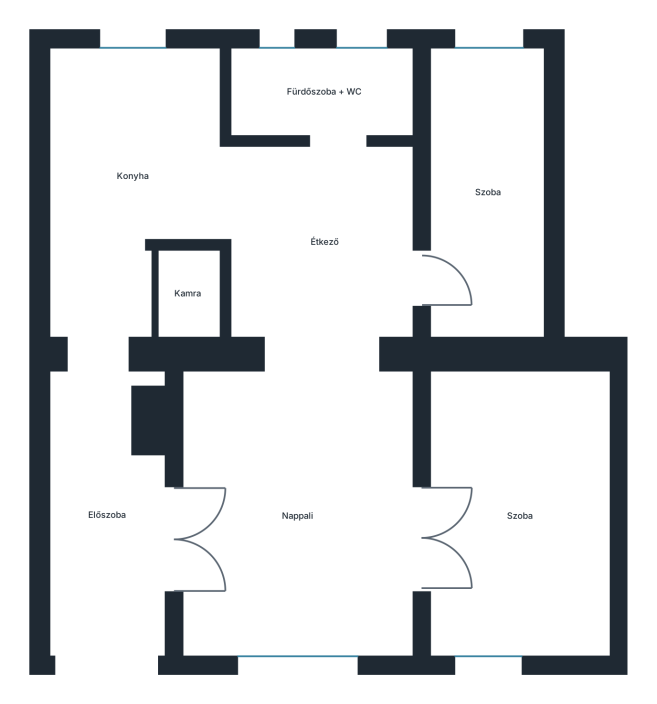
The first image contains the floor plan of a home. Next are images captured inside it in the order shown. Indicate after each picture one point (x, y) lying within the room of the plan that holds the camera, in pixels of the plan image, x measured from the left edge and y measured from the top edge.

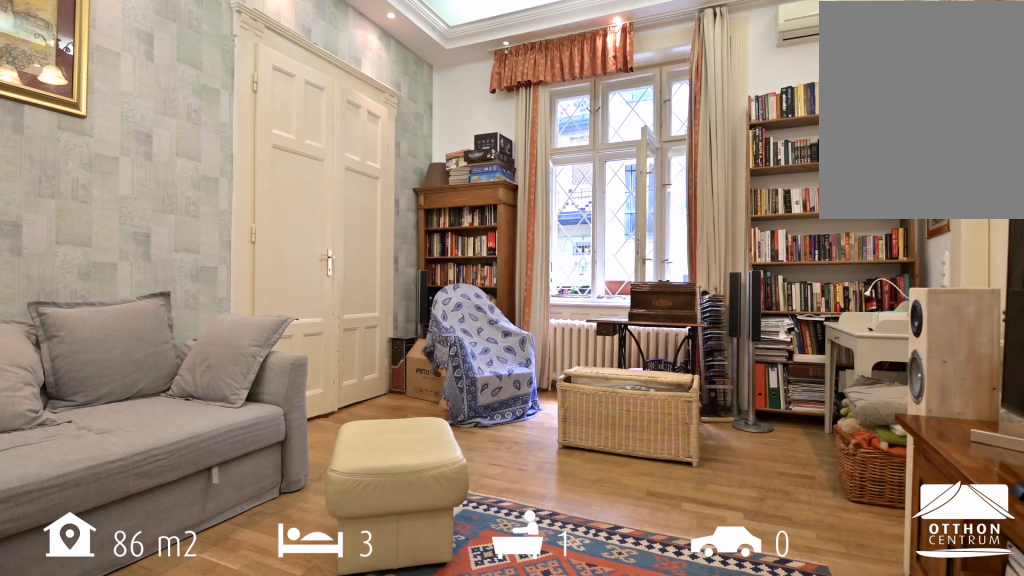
(304, 513)
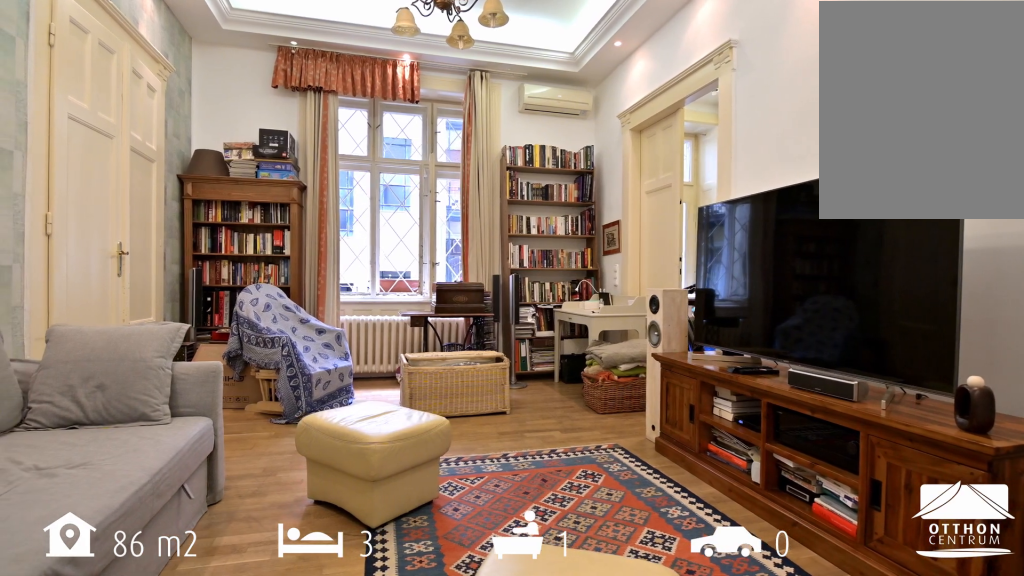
(304, 513)
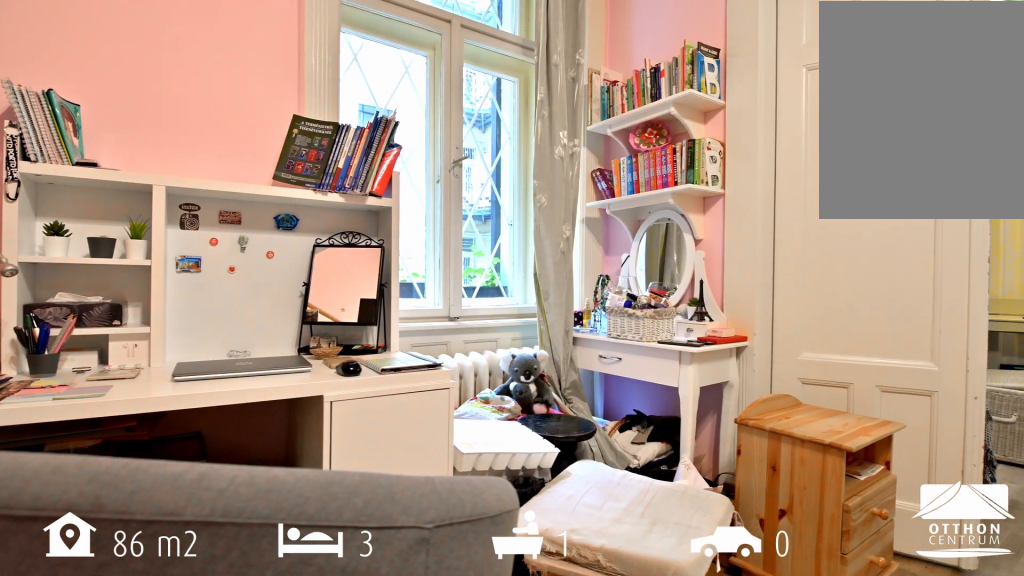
(505, 513)
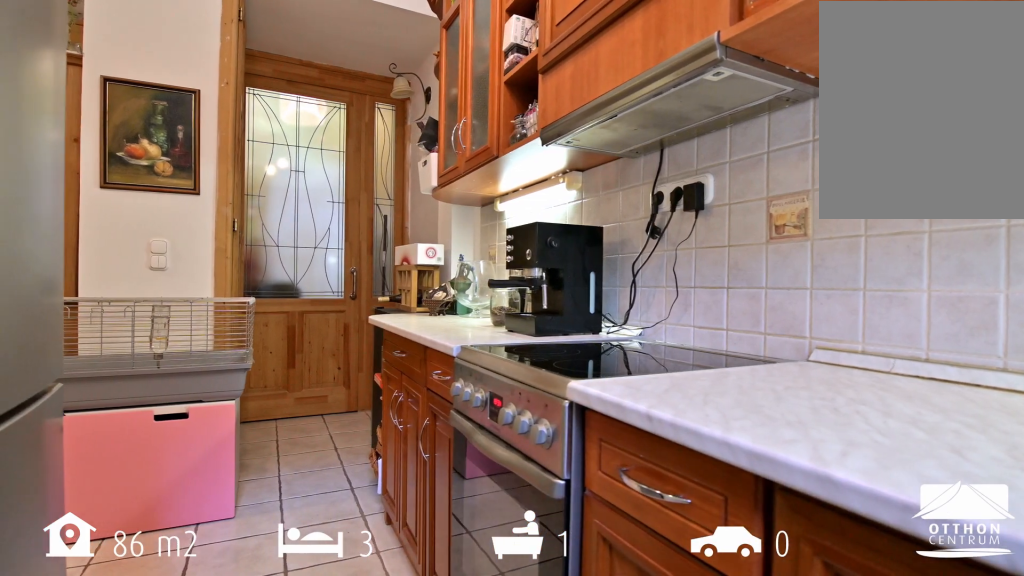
(136, 182)
